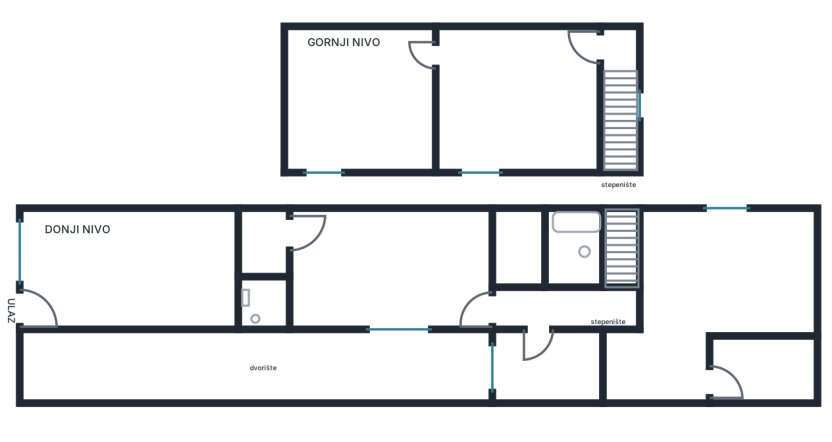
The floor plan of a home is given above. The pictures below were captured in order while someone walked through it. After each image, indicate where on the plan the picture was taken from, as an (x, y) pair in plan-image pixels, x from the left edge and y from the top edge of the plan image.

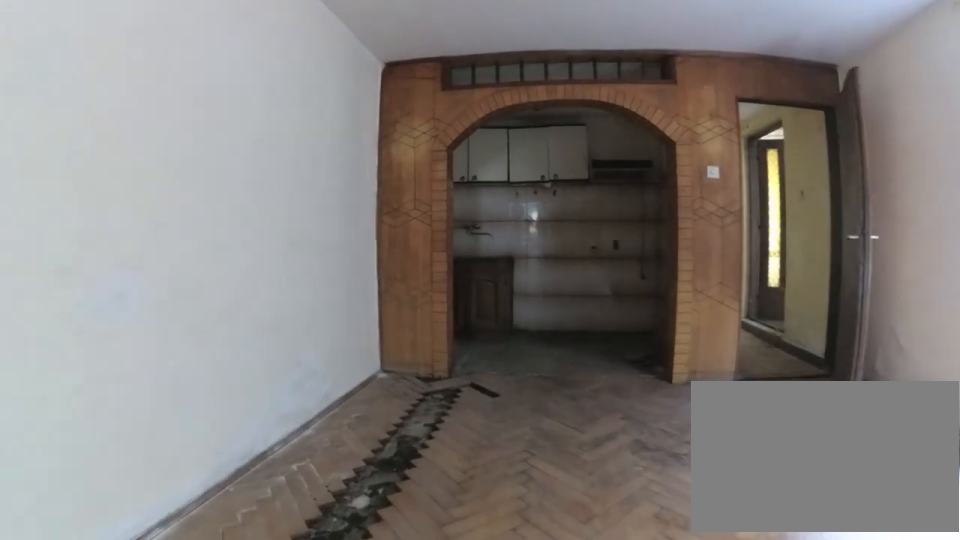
(344, 235)
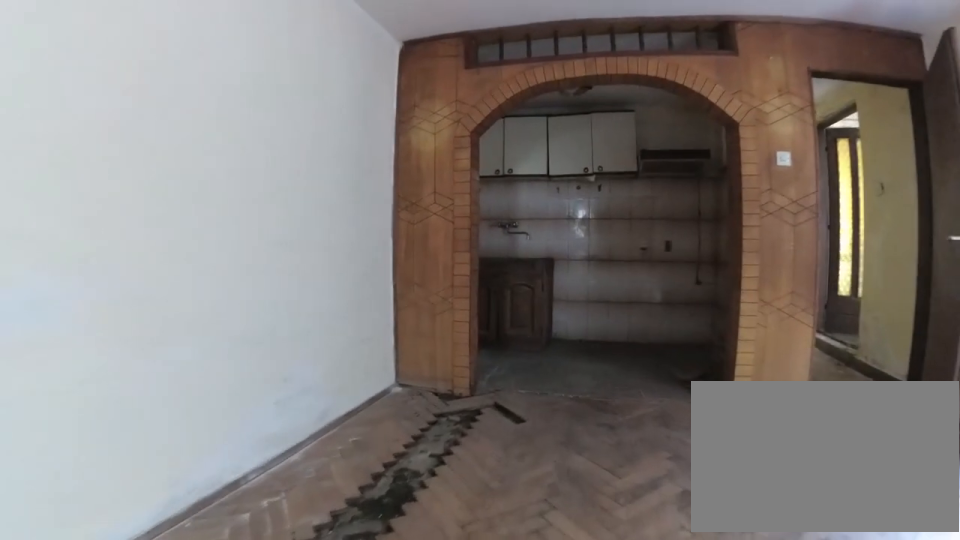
(361, 235)
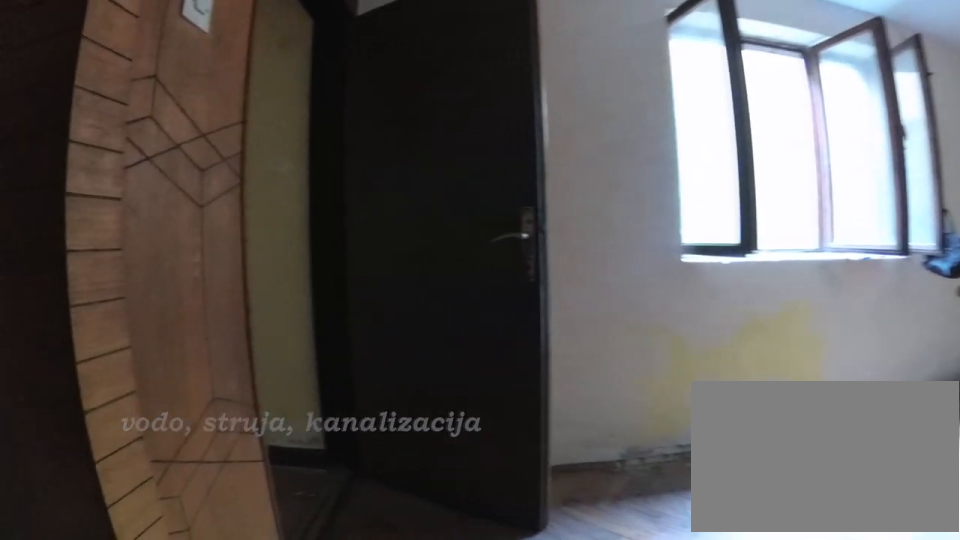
(471, 214)
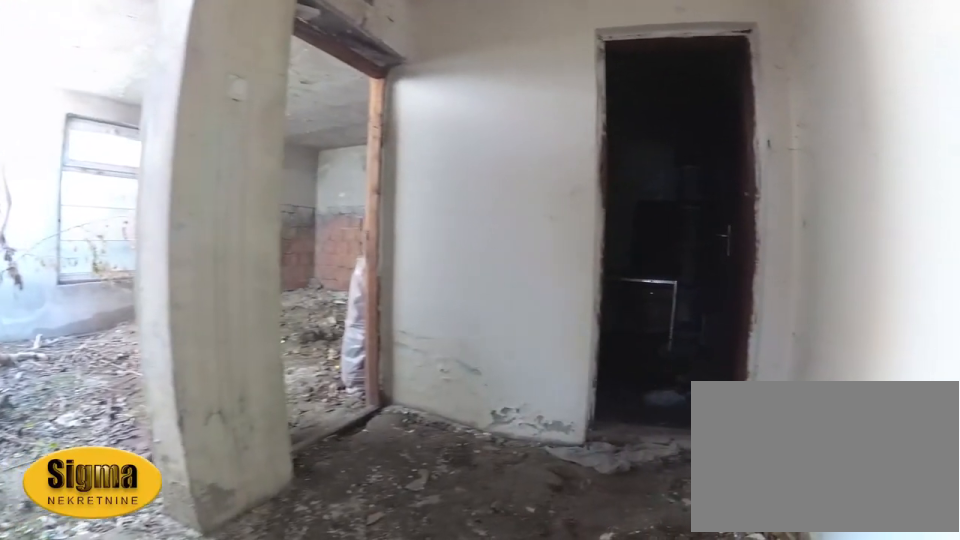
(642, 370)
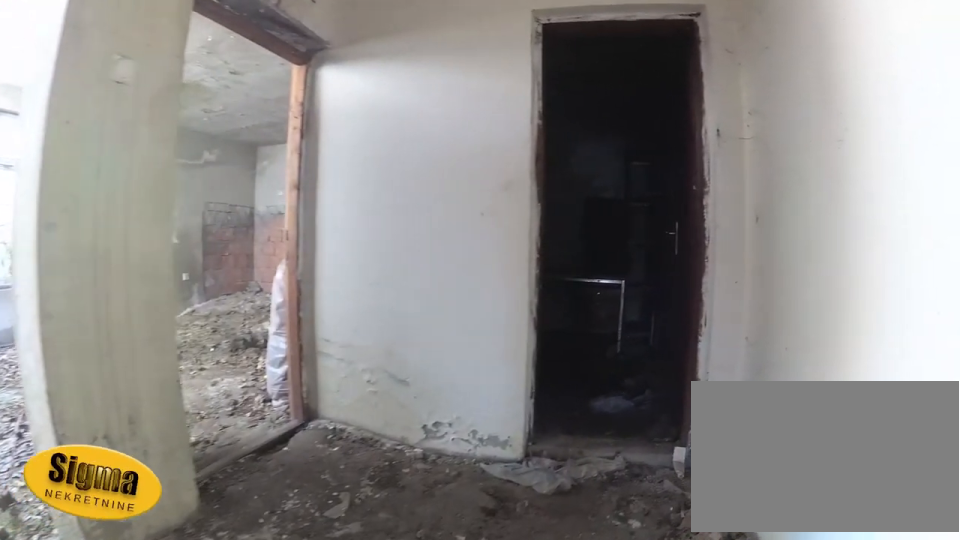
(640, 363)
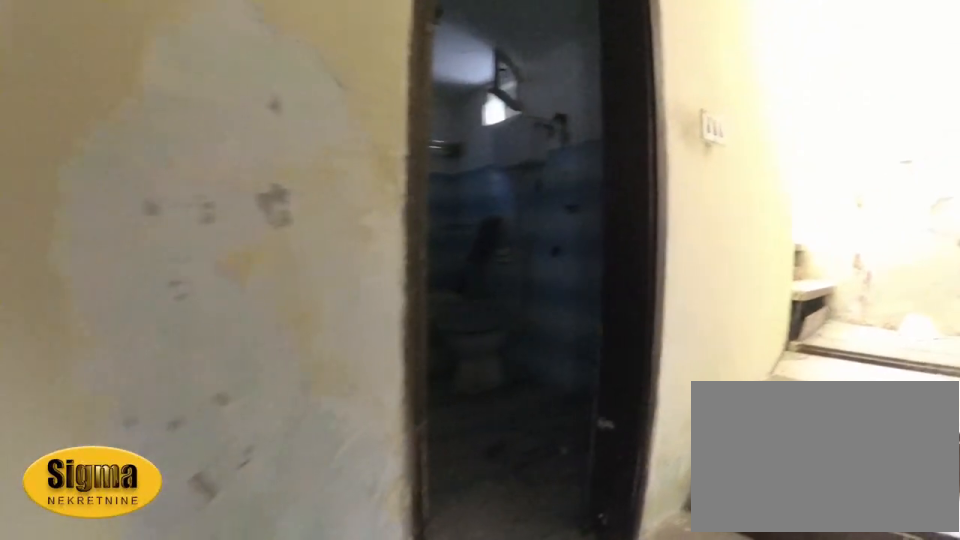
(547, 351)
